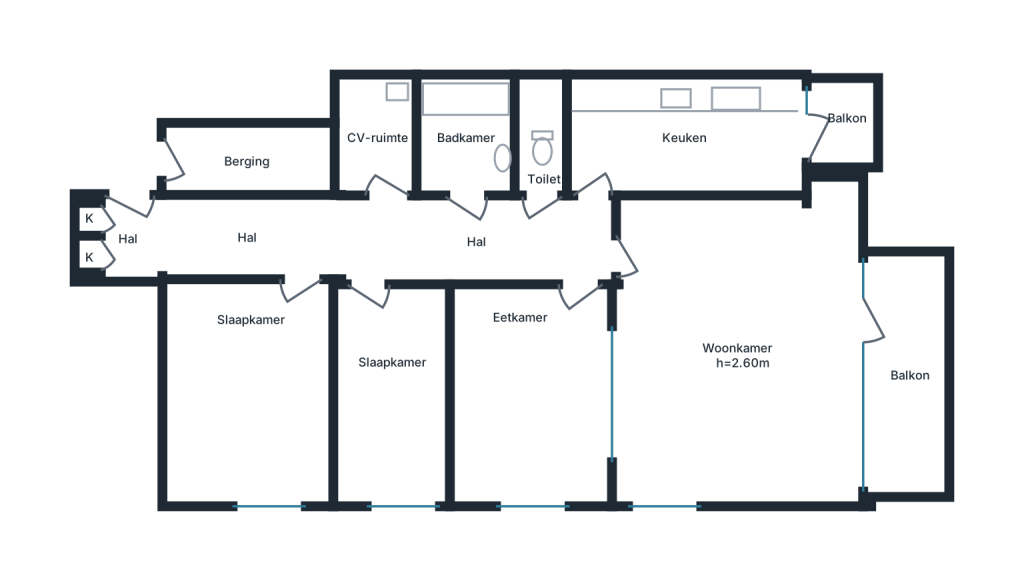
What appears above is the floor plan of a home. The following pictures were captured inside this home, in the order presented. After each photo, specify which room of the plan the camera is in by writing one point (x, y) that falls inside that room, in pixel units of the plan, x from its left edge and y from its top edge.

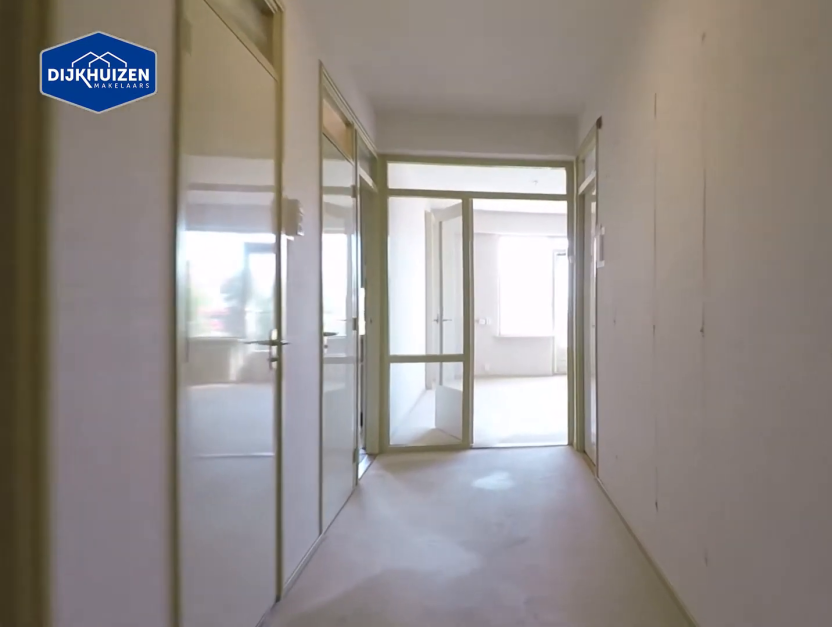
(370, 239)
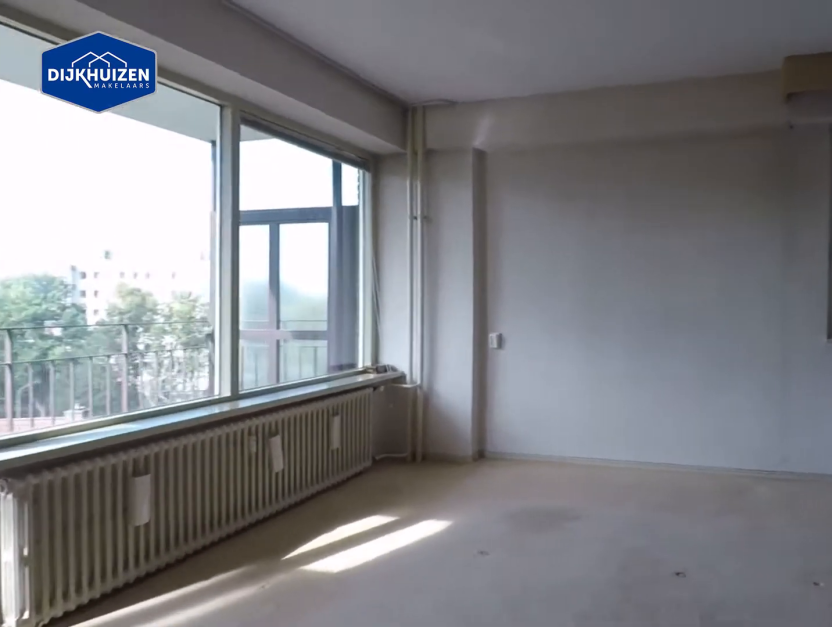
(738, 350)
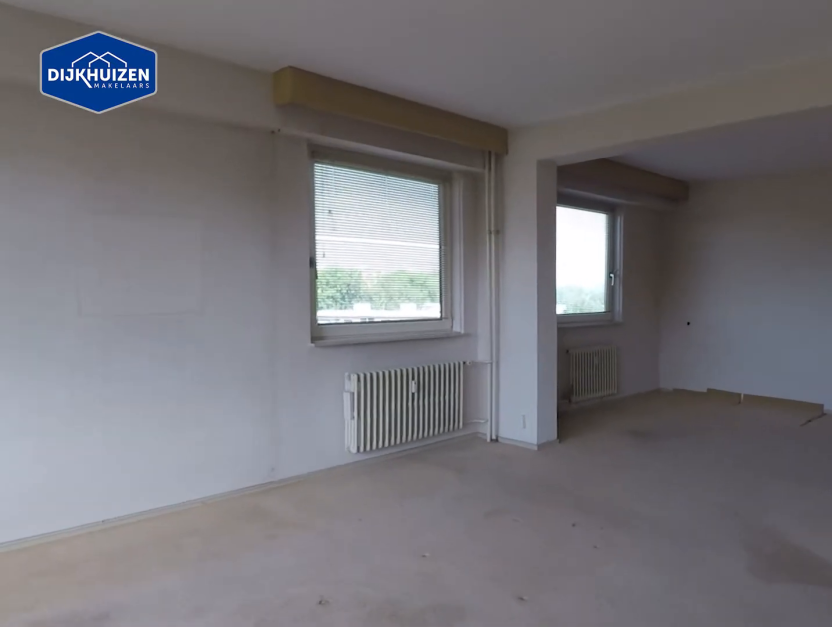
(738, 350)
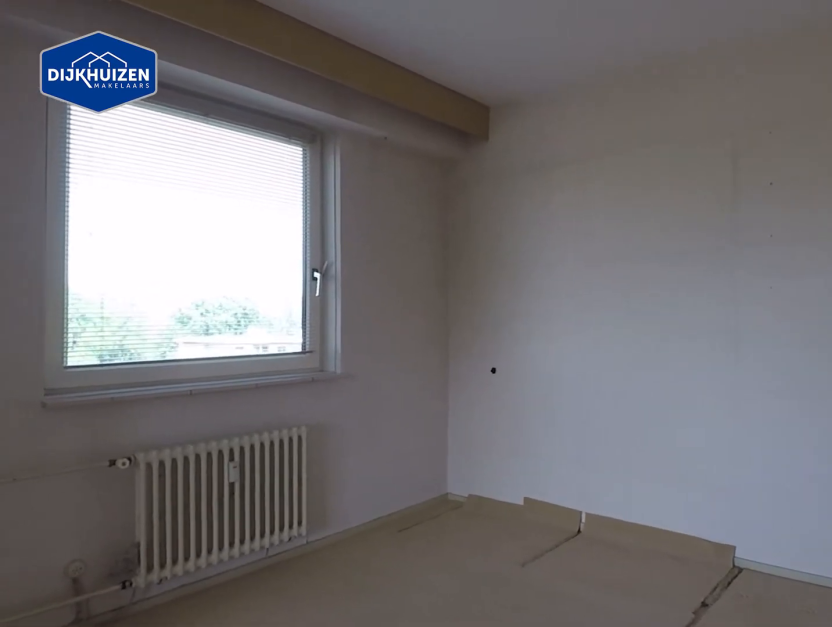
(531, 394)
